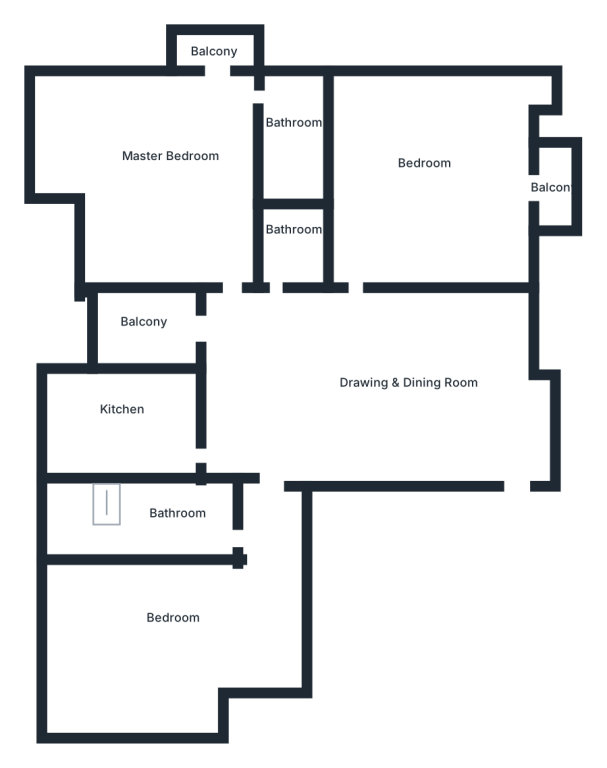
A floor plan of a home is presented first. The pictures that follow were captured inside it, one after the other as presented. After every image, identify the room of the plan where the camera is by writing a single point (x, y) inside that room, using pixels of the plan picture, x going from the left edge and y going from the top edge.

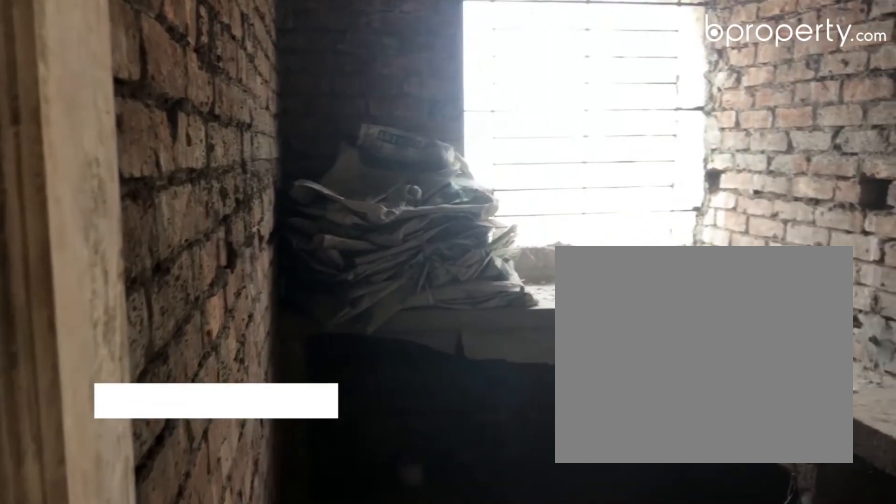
(123, 422)
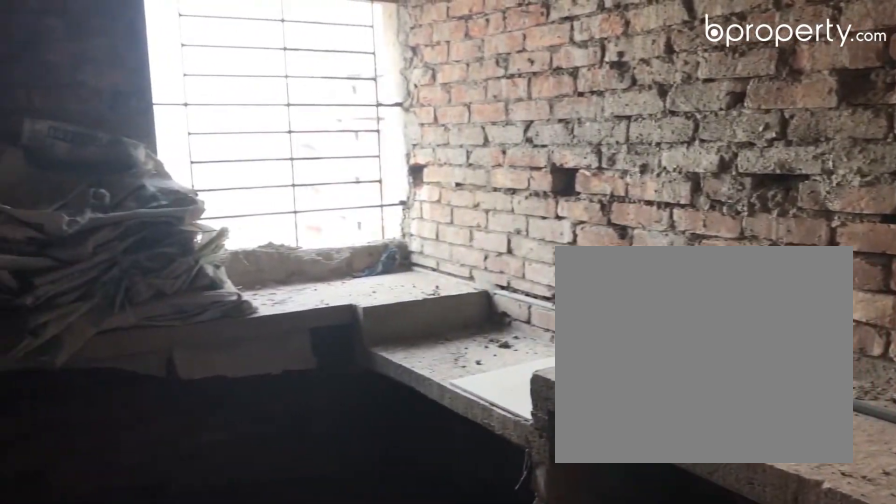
(123, 422)
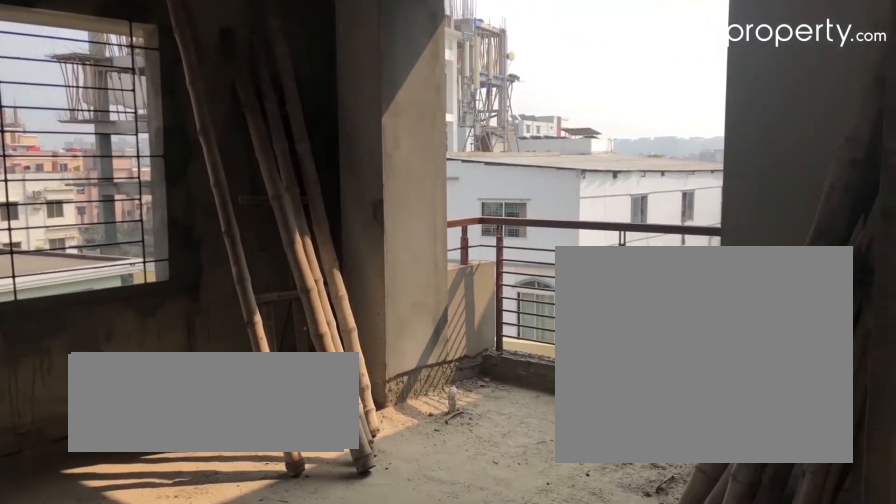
(414, 171)
